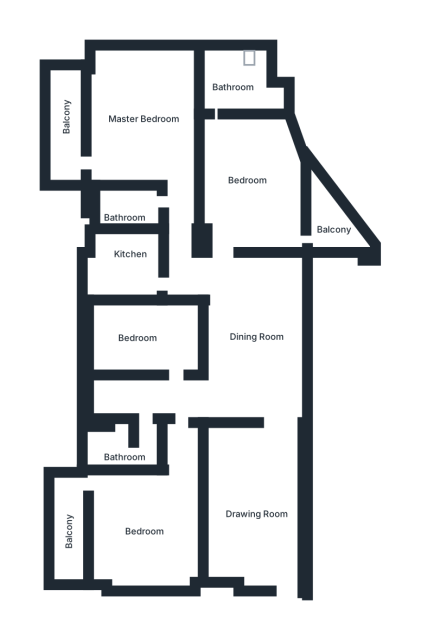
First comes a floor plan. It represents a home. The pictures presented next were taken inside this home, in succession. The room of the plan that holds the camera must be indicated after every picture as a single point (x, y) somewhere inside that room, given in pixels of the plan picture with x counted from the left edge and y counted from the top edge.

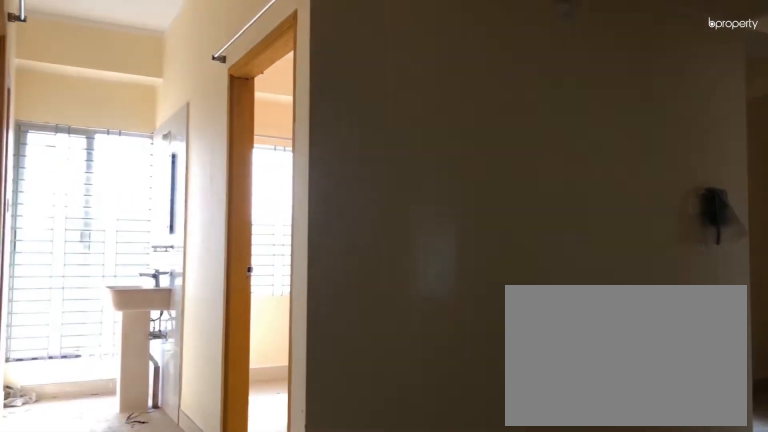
(256, 342)
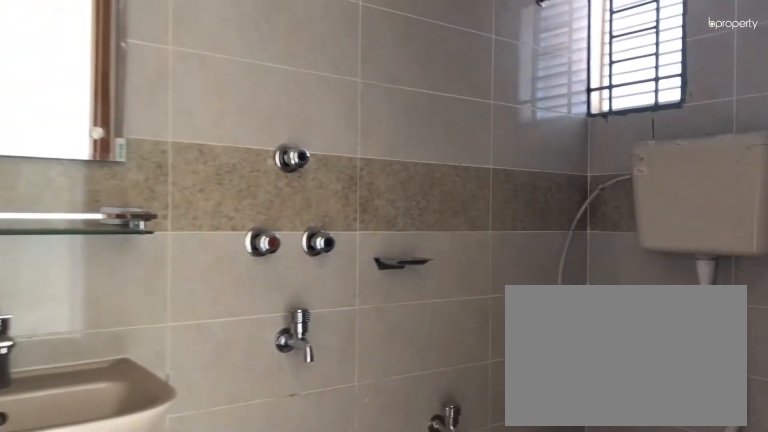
(119, 444)
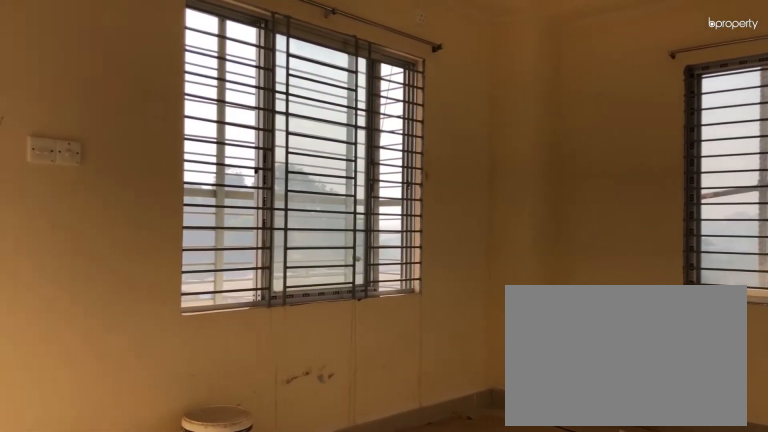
(141, 116)
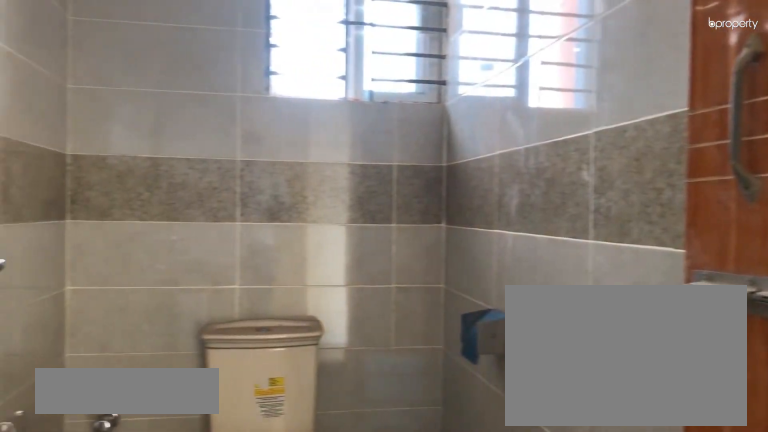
(128, 211)
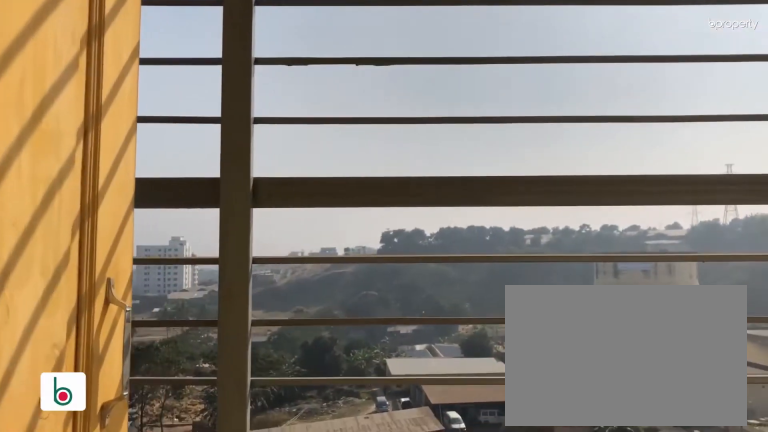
(70, 122)
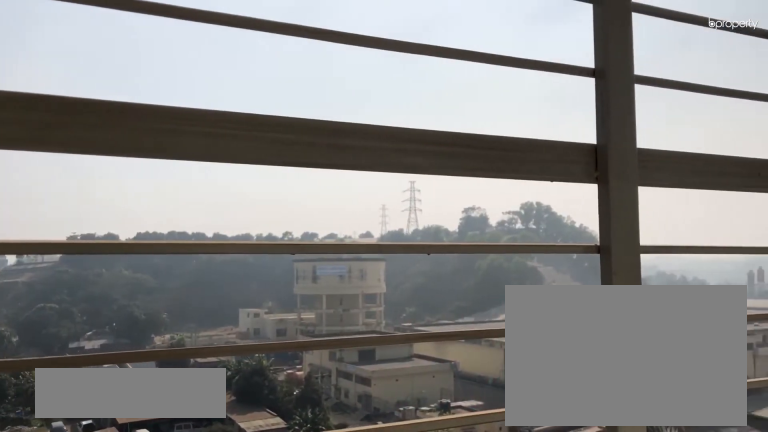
(70, 122)
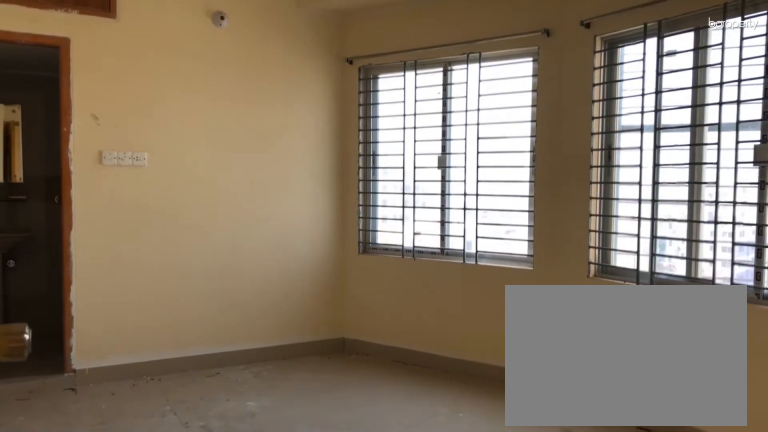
(256, 184)
